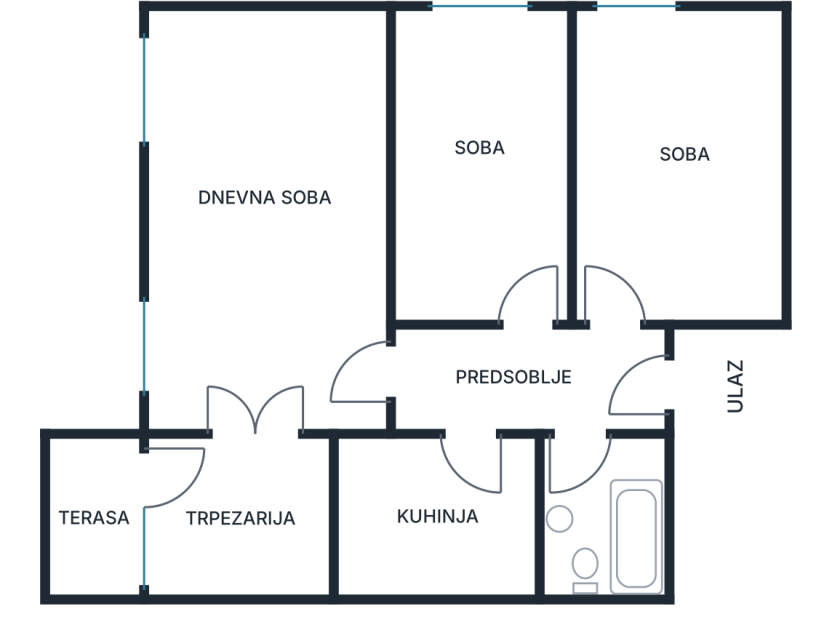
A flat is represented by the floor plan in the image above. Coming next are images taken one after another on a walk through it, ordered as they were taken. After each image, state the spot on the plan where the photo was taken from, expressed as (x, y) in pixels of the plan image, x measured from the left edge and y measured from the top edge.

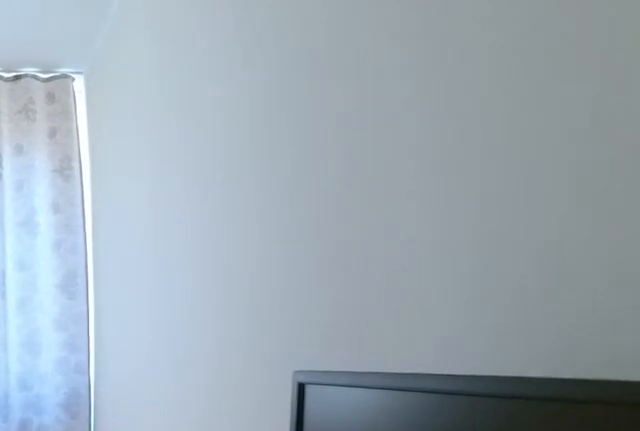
(514, 226)
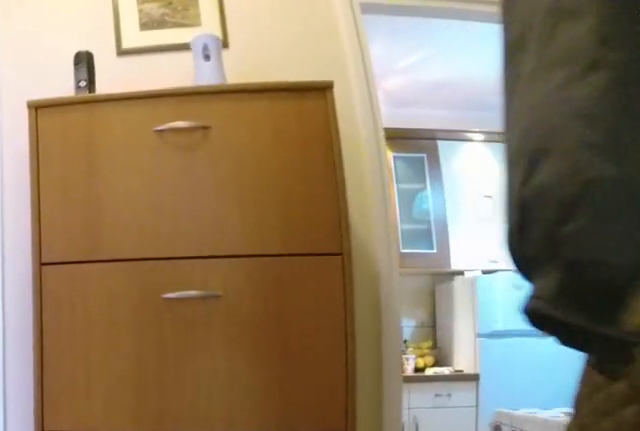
(520, 307)
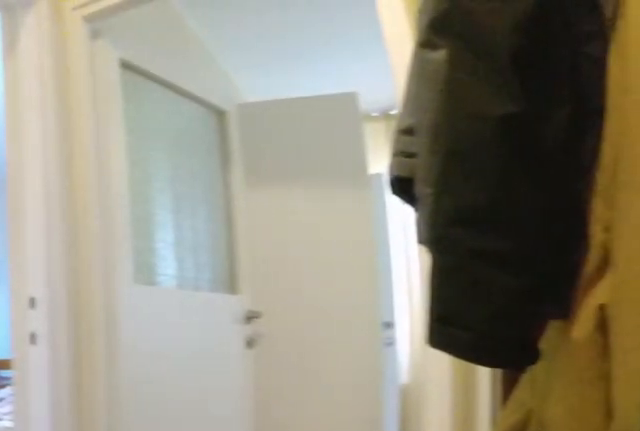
(547, 376)
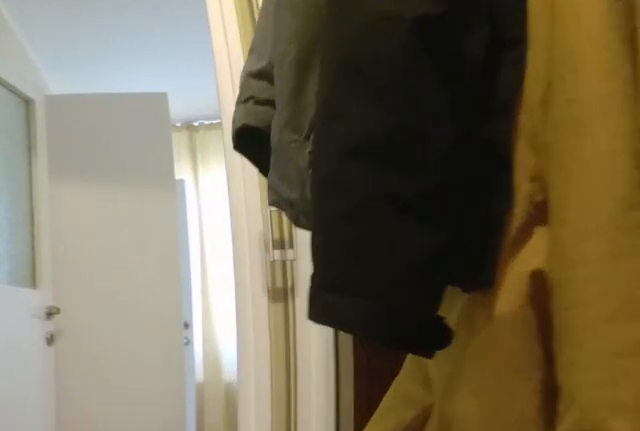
(529, 385)
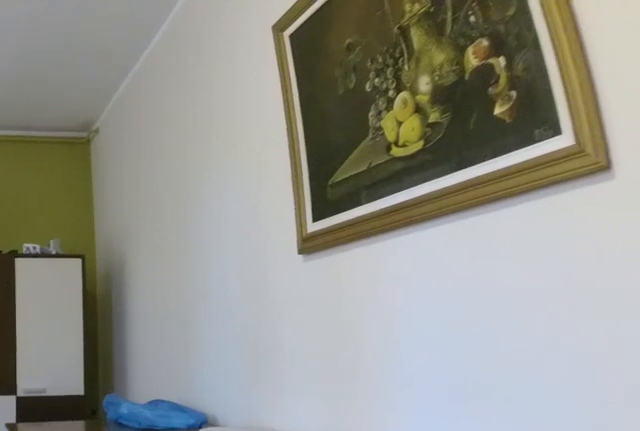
(326, 248)
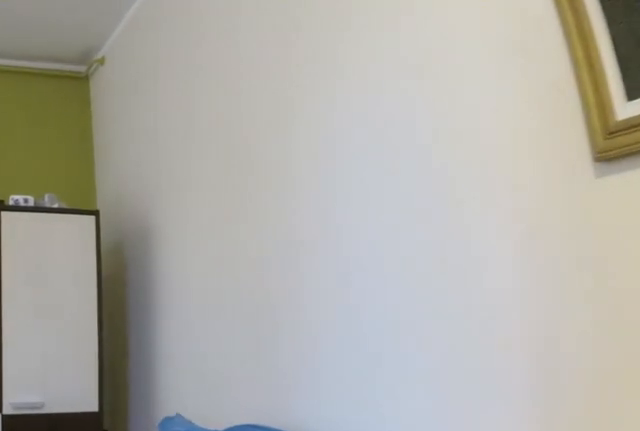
(303, 153)
